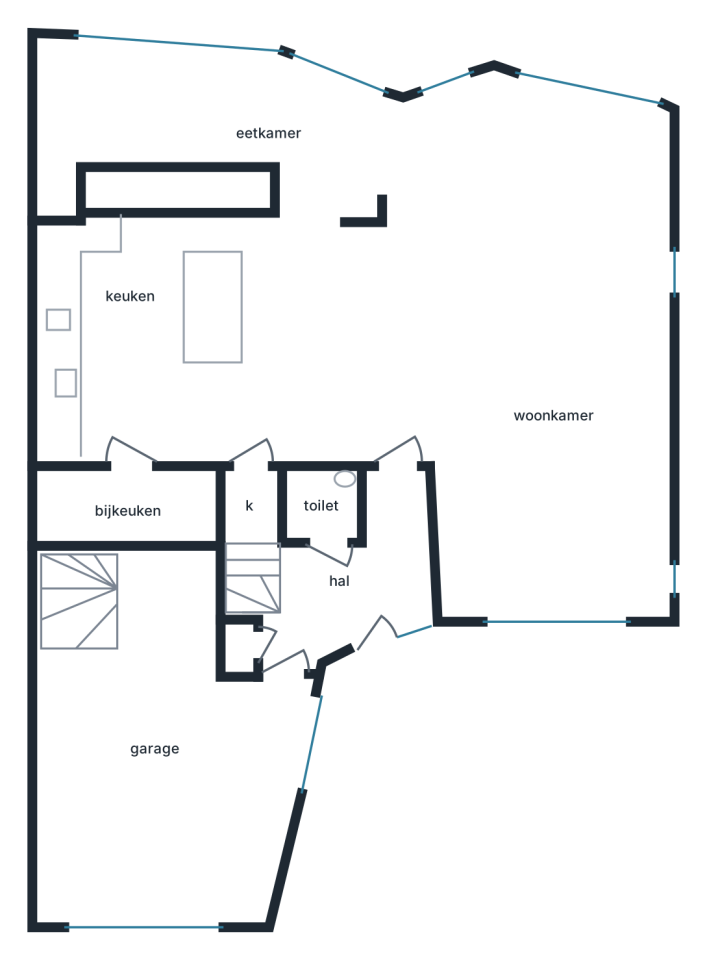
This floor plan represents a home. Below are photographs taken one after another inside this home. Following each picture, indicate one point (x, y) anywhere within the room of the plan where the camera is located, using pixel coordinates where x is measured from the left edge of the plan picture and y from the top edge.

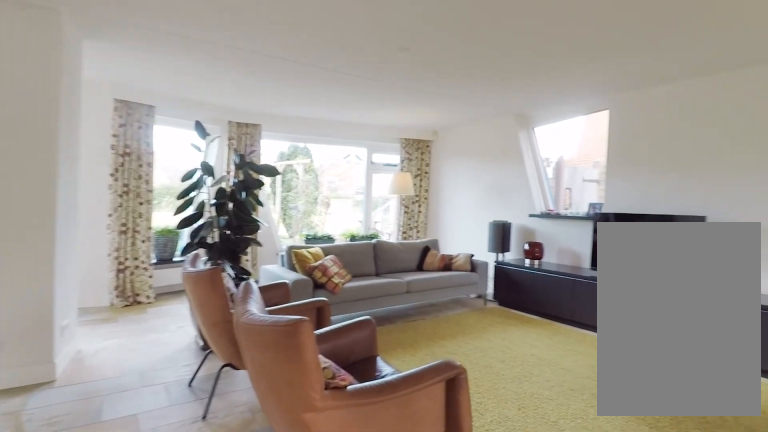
(456, 324)
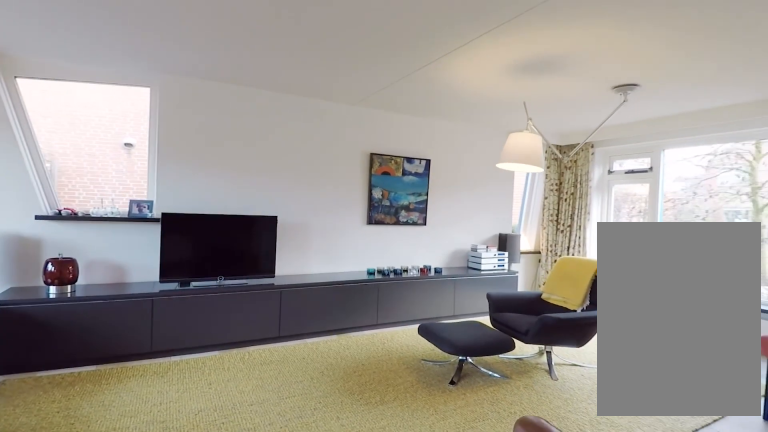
(456, 324)
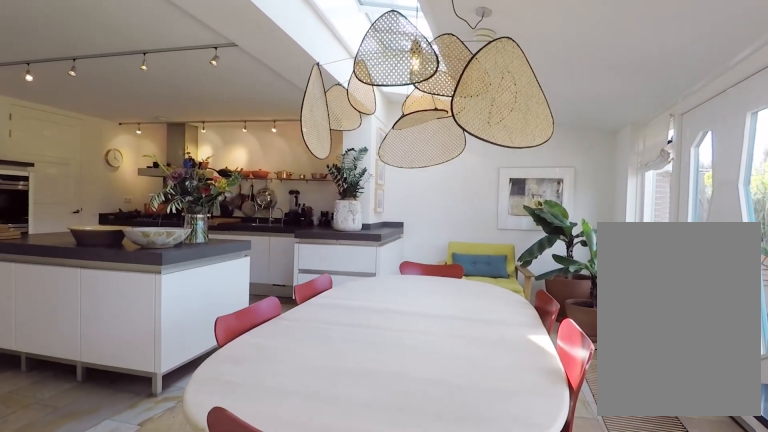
(497, 335)
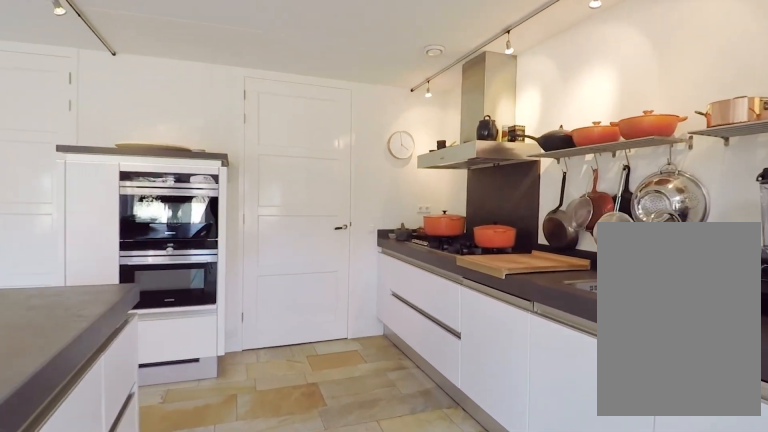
(191, 340)
